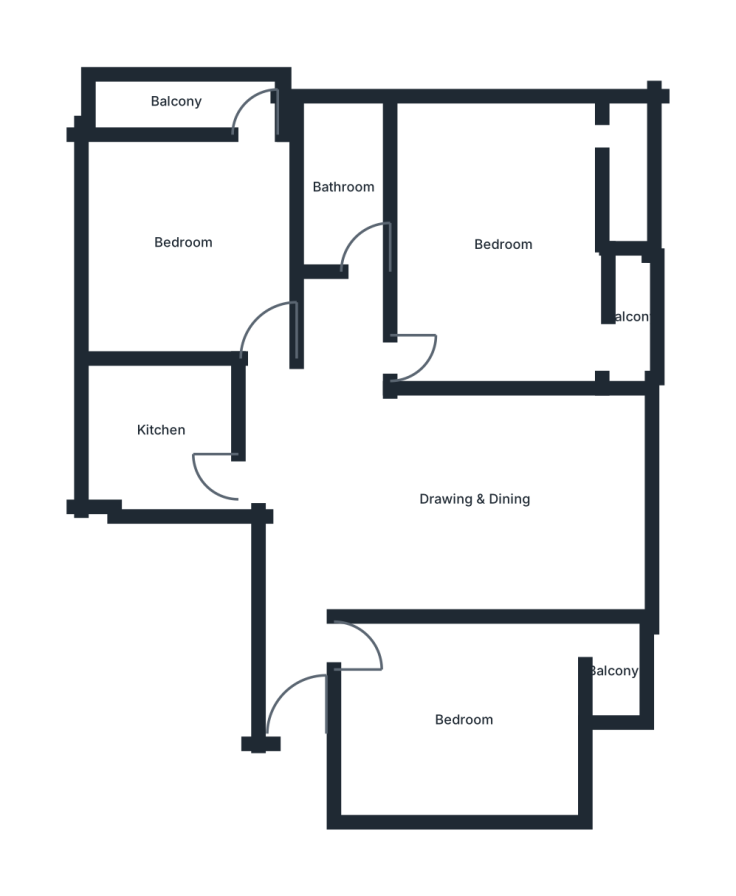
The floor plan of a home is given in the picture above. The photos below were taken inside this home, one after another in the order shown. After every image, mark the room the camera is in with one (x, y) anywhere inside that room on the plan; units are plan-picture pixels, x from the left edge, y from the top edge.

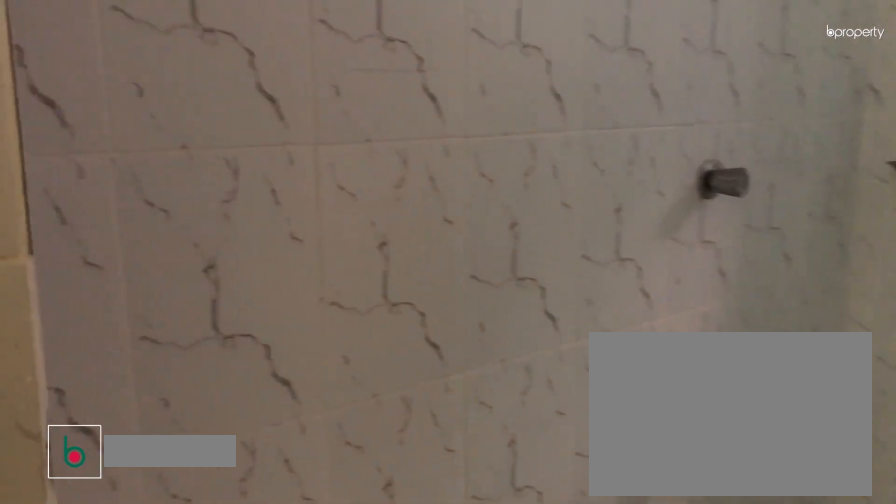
(341, 187)
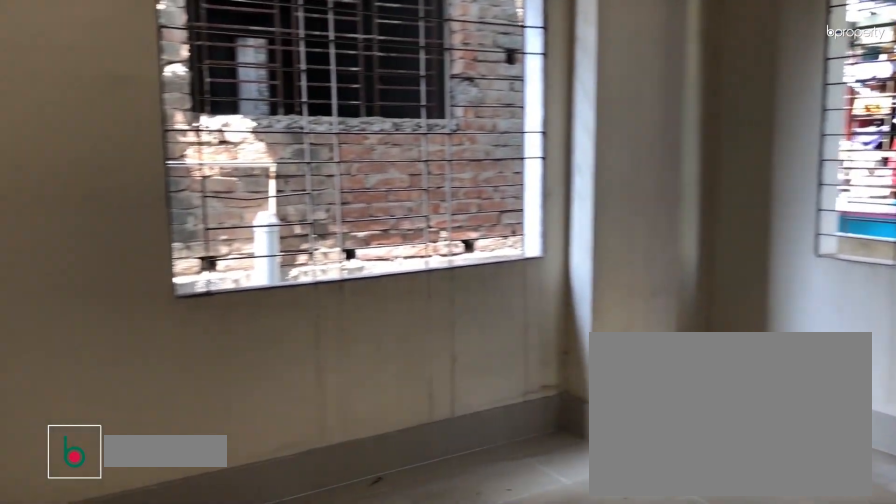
(183, 242)
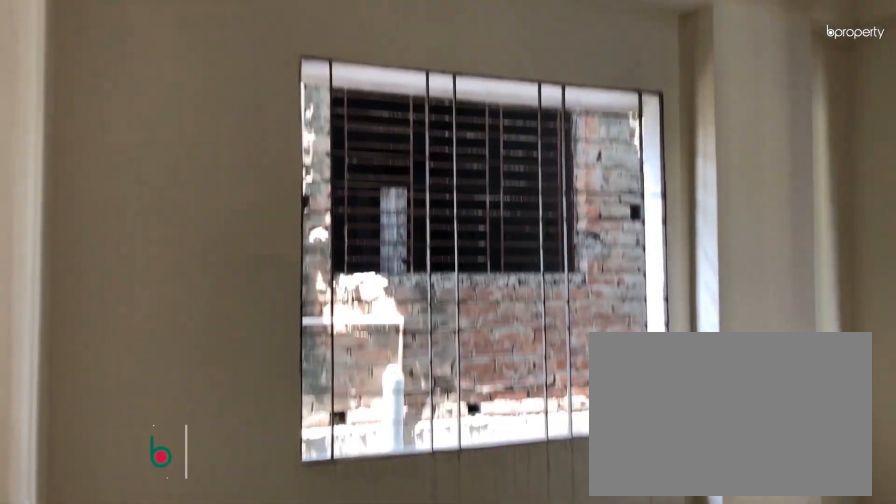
(183, 242)
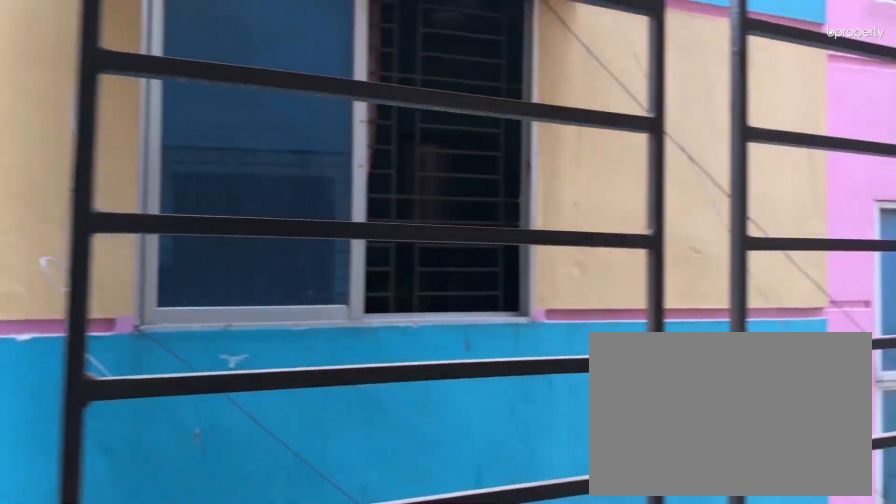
(176, 102)
